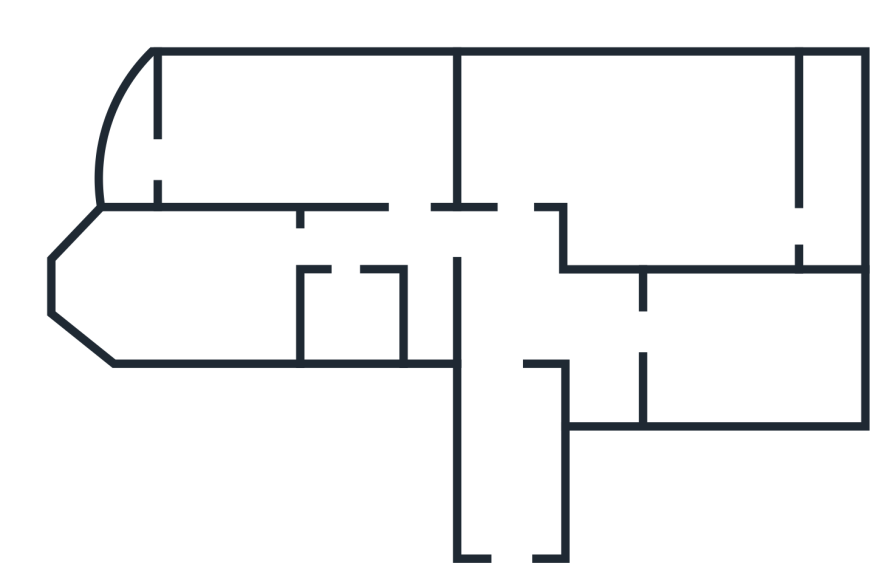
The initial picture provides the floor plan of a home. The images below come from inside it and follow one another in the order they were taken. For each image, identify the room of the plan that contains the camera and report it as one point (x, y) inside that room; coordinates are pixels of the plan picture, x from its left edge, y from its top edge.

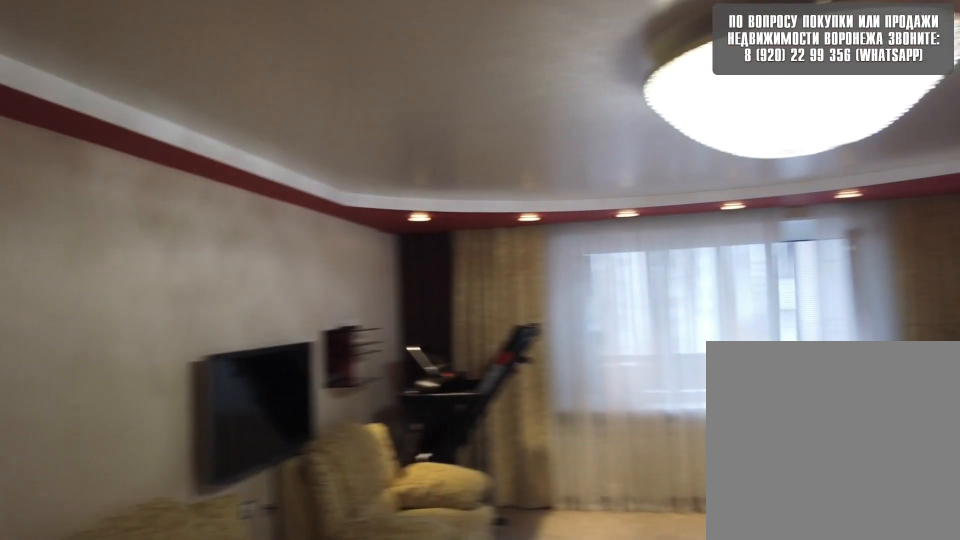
(513, 170)
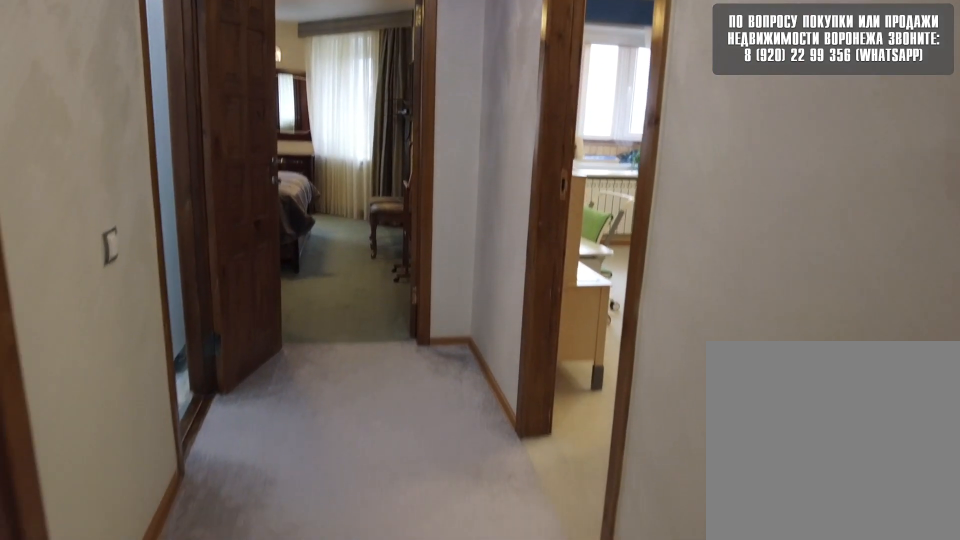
(512, 251)
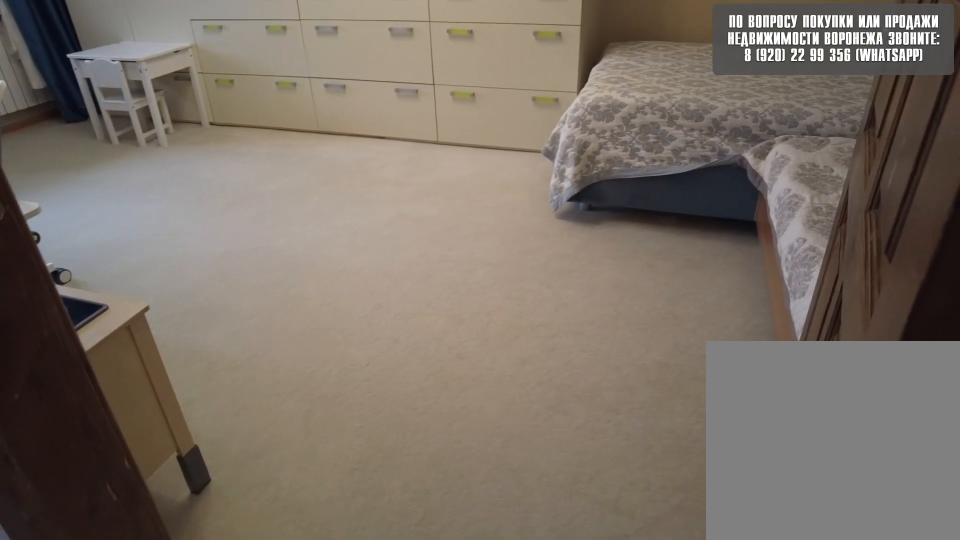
(407, 236)
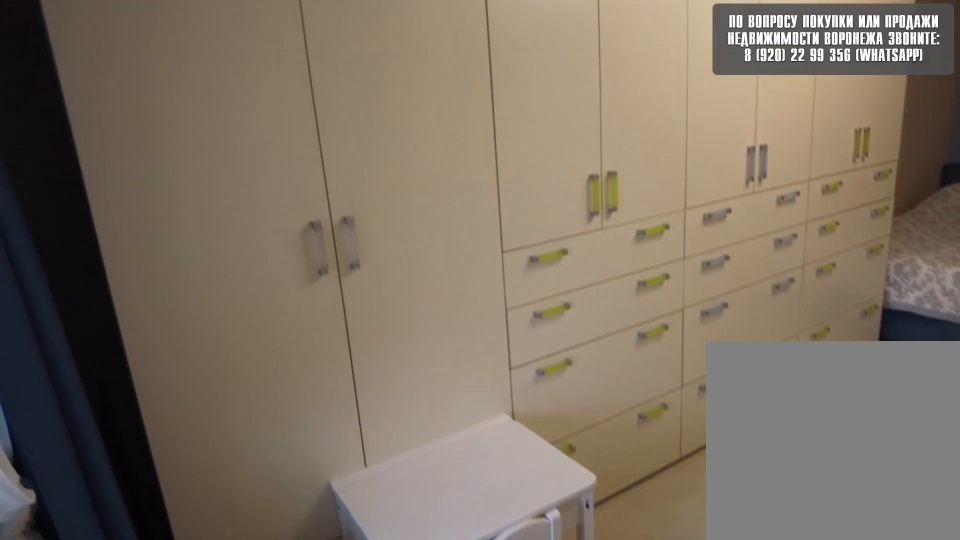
(368, 141)
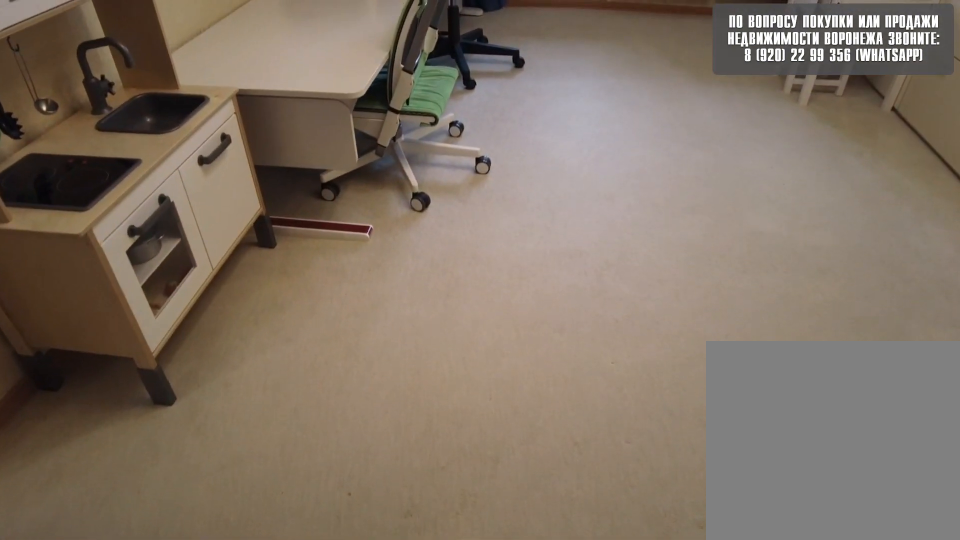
(368, 141)
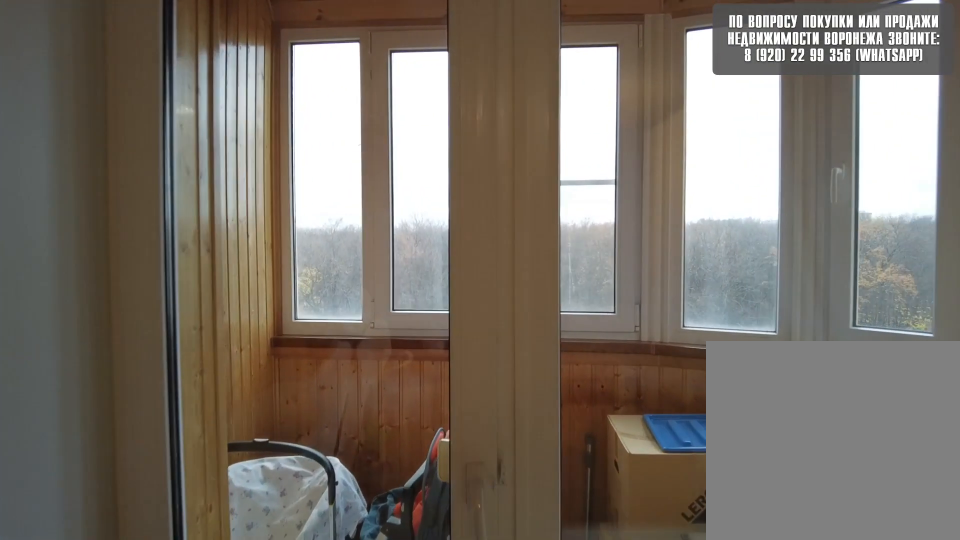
(218, 145)
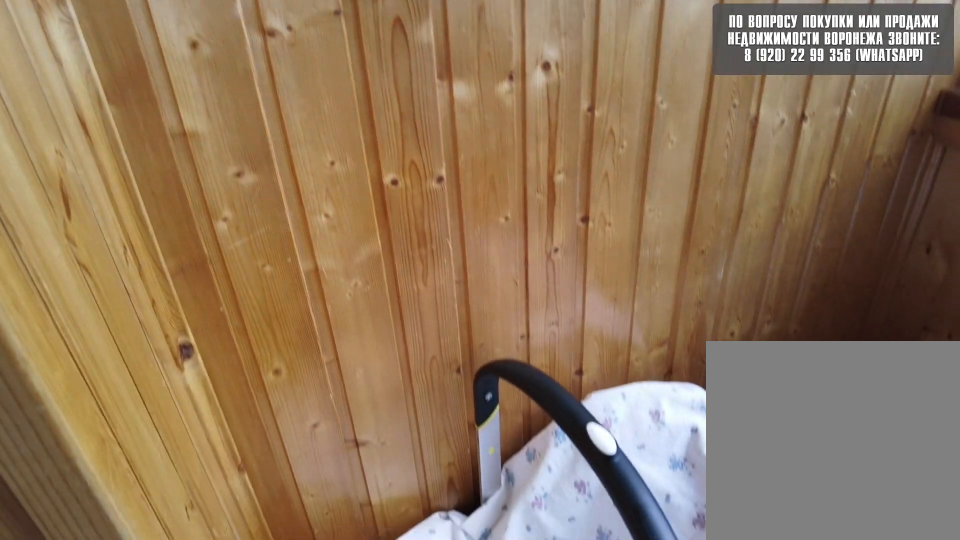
(139, 149)
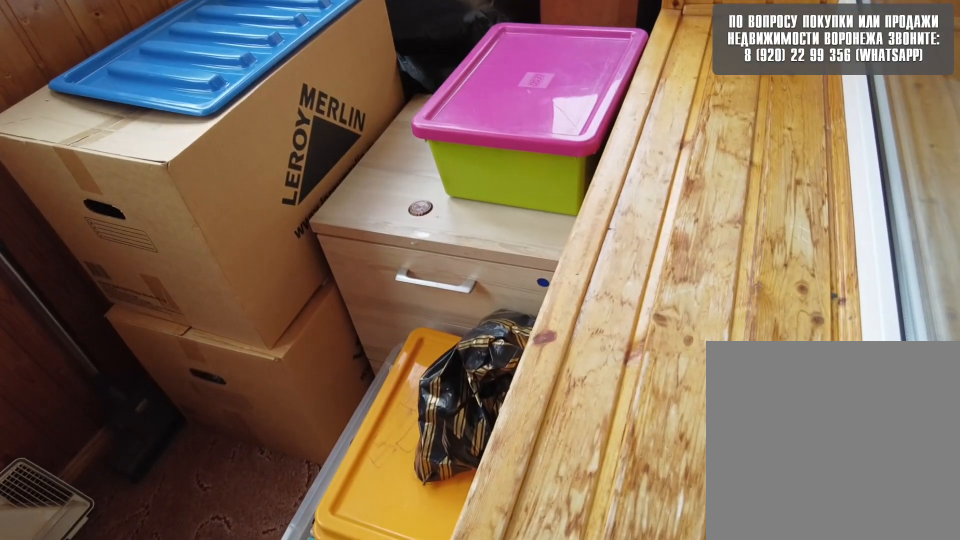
(139, 149)
